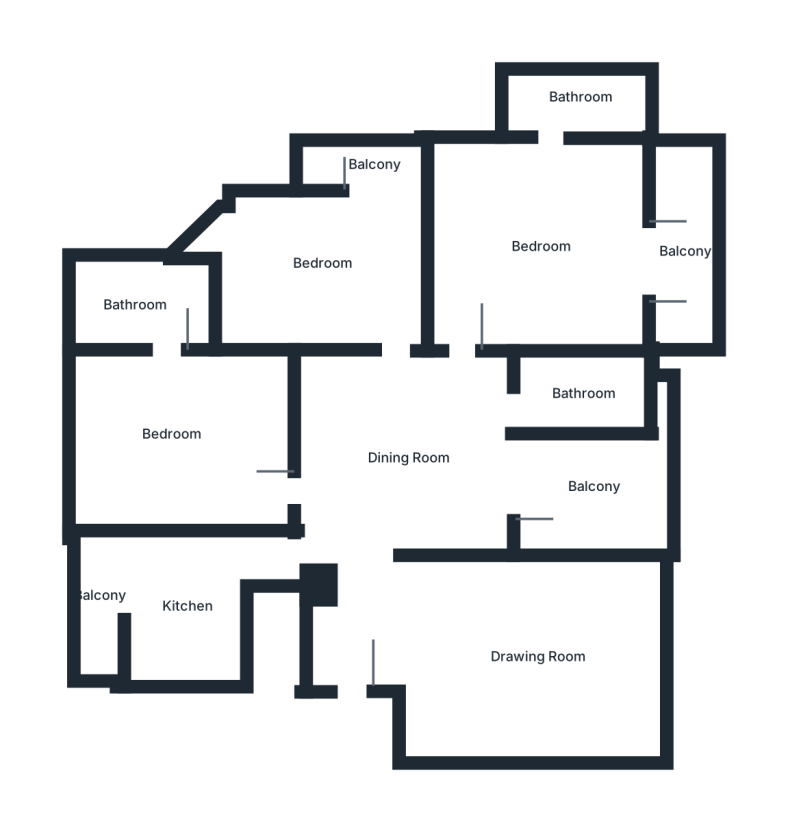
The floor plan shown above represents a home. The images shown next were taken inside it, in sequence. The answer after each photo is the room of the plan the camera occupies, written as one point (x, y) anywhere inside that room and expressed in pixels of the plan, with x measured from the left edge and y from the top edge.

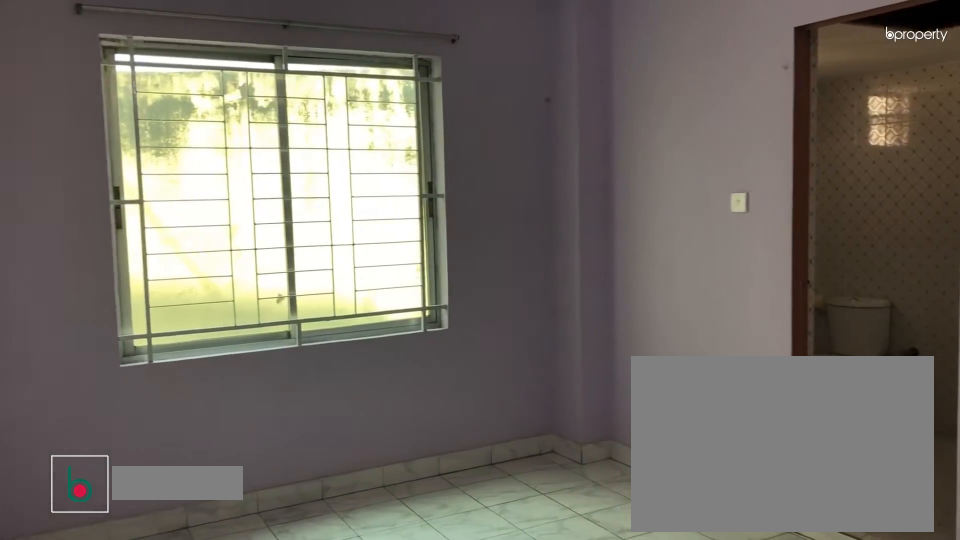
(171, 434)
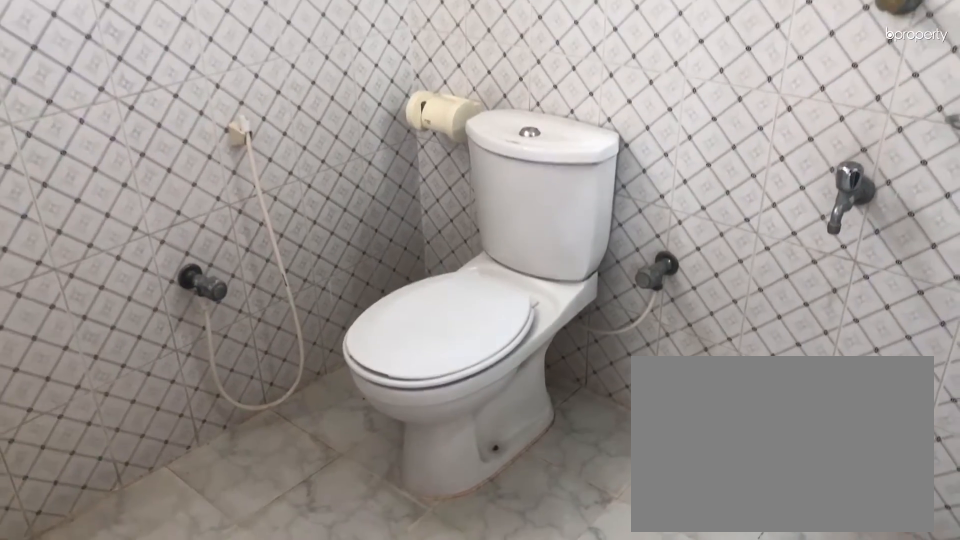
(133, 309)
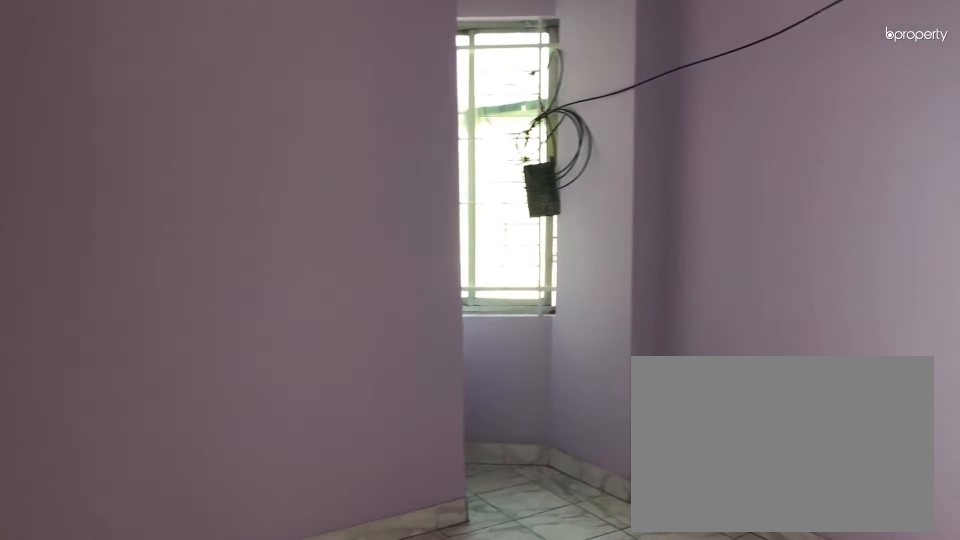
(323, 265)
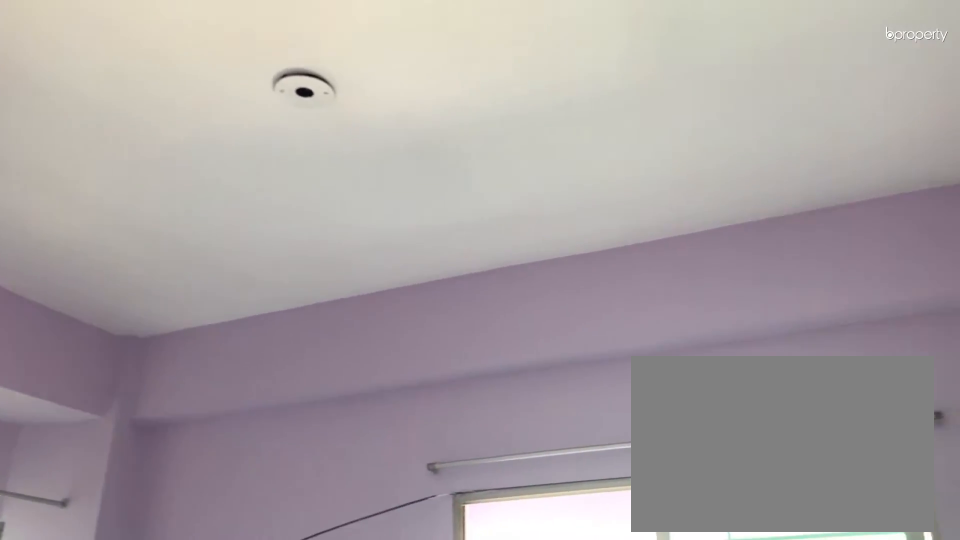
(323, 265)
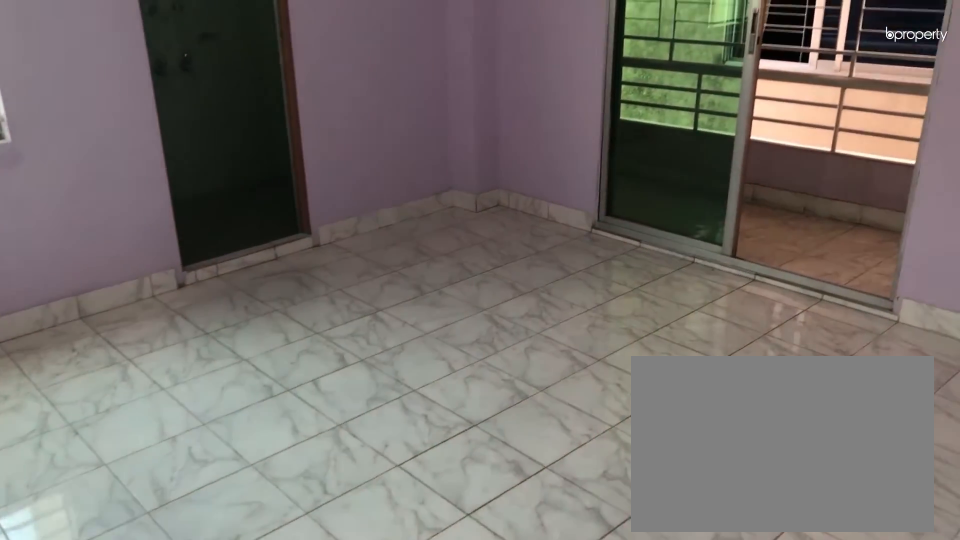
(535, 243)
